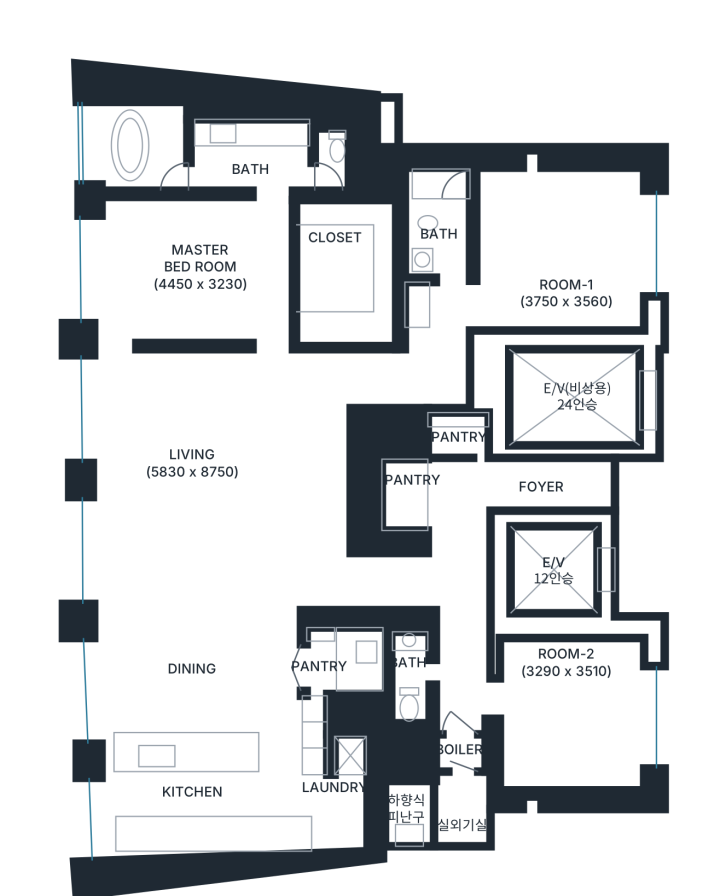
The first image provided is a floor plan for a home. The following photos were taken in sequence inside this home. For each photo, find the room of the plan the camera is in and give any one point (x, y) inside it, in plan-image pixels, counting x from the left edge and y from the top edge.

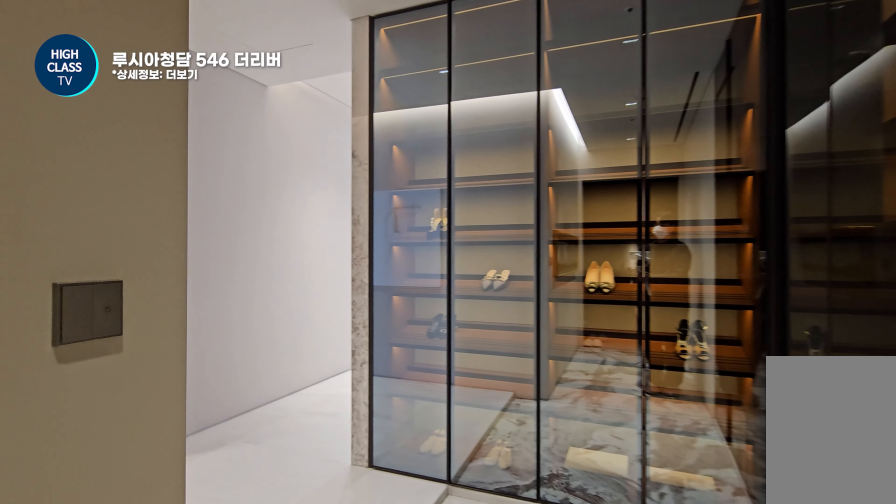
(484, 481)
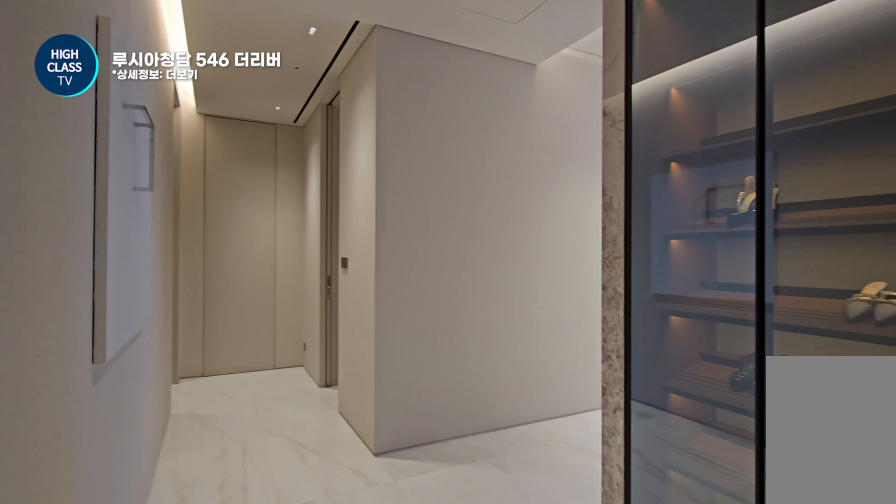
(484, 481)
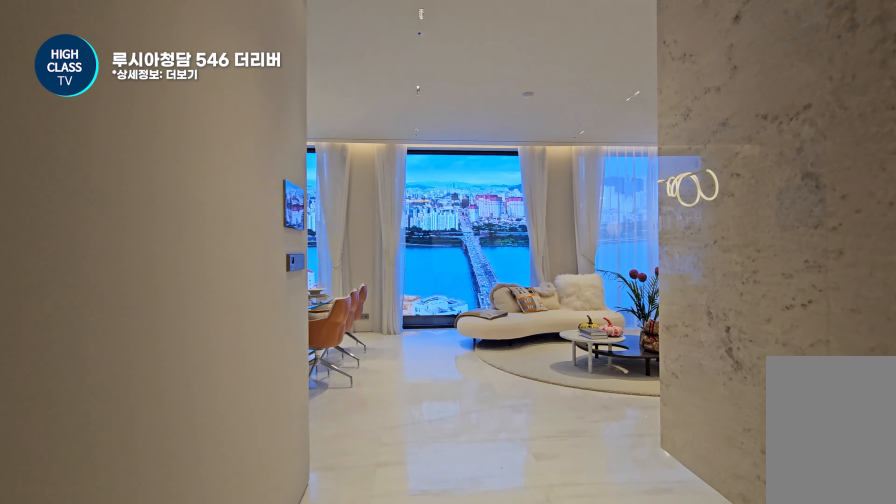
(419, 583)
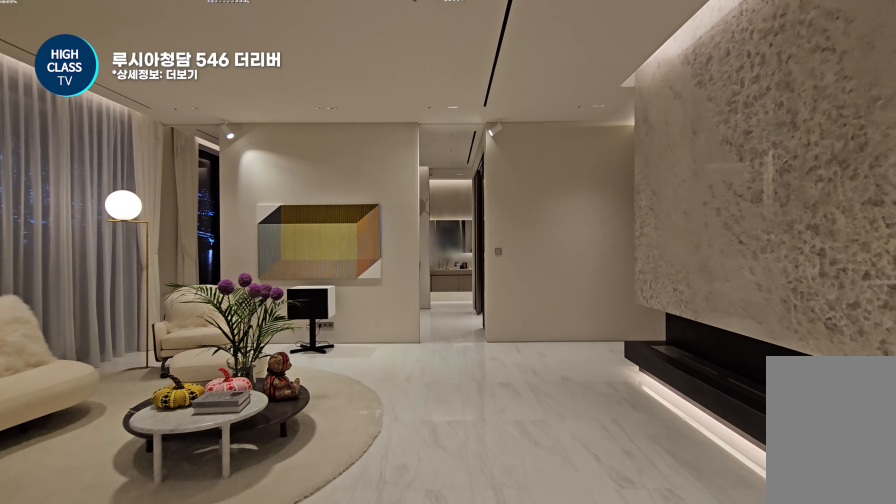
(211, 473)
